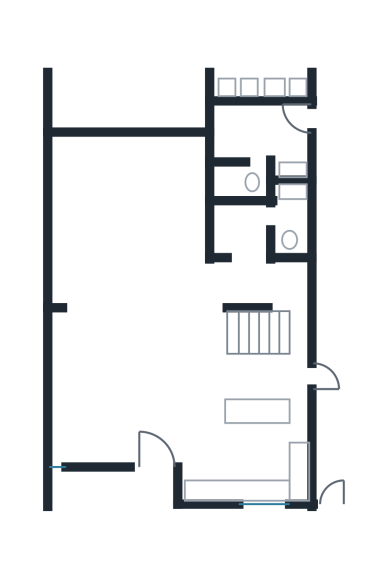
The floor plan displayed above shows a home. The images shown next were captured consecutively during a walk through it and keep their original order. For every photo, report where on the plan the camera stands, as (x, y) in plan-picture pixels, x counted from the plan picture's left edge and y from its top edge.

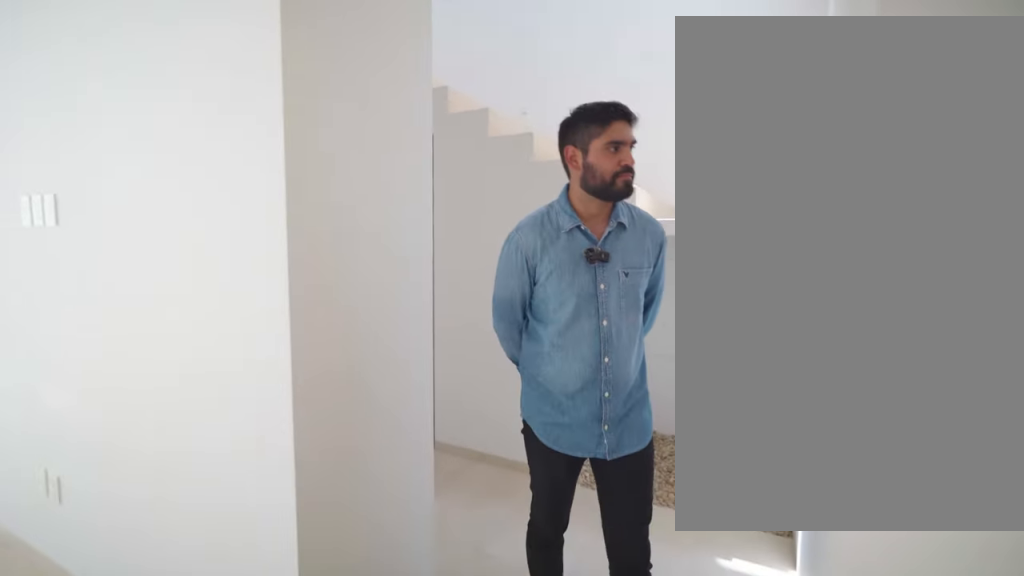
(253, 267)
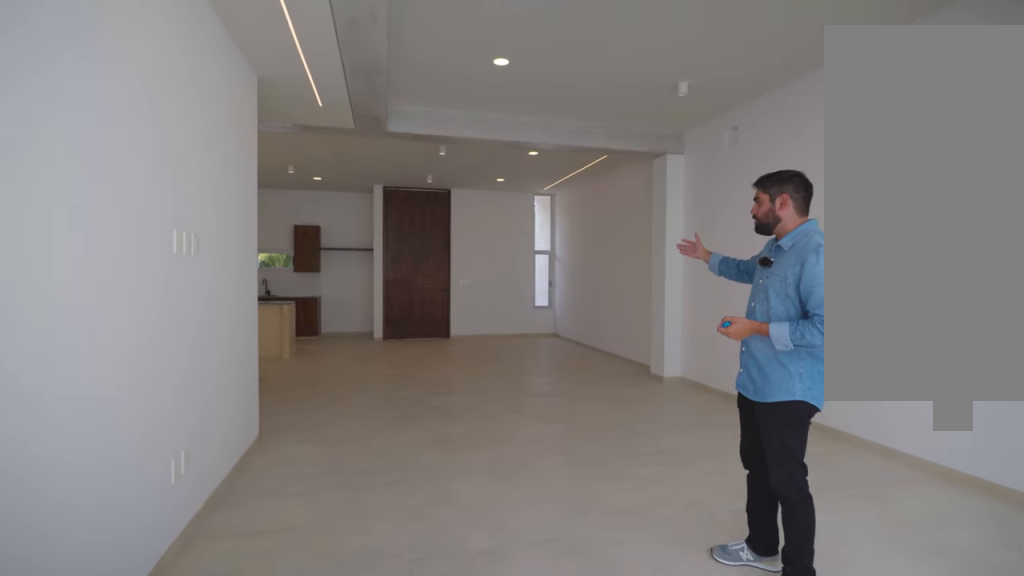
(115, 160)
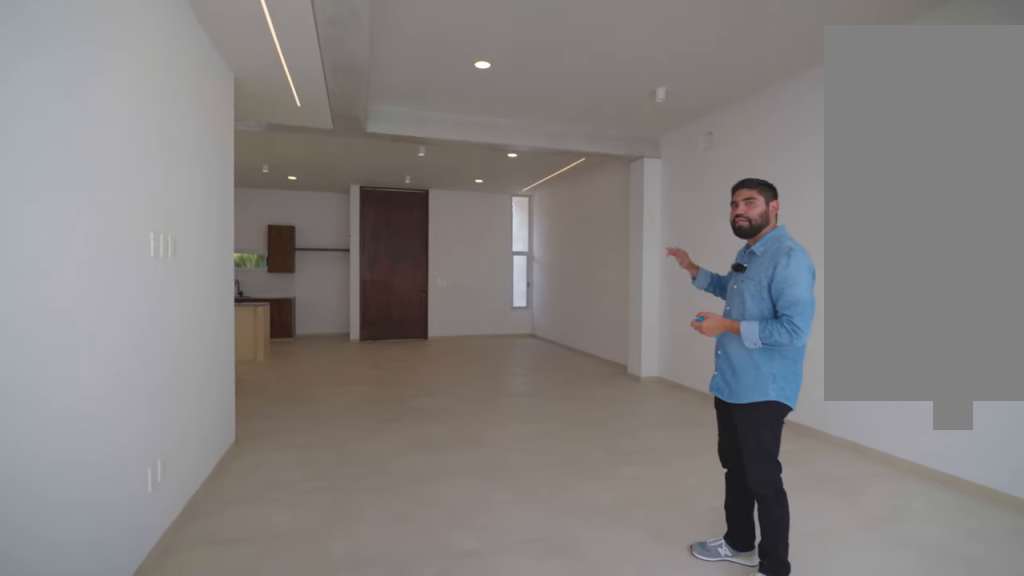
(115, 160)
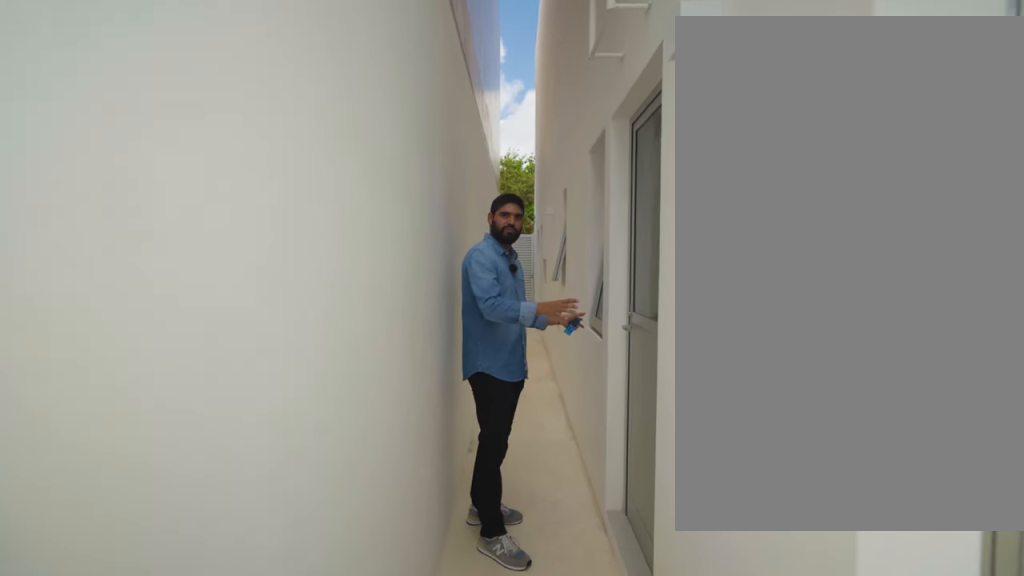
(326, 113)
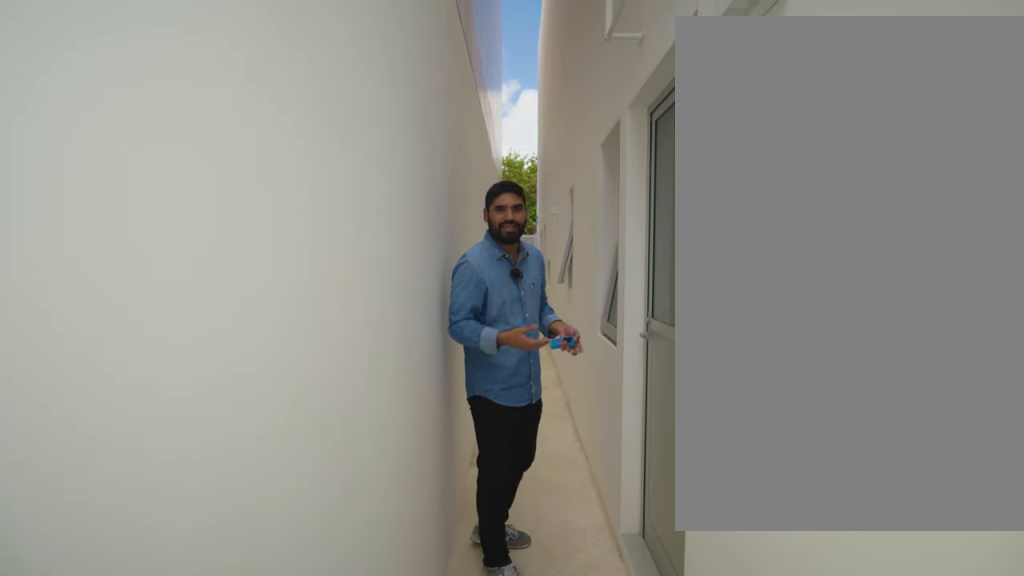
(326, 114)
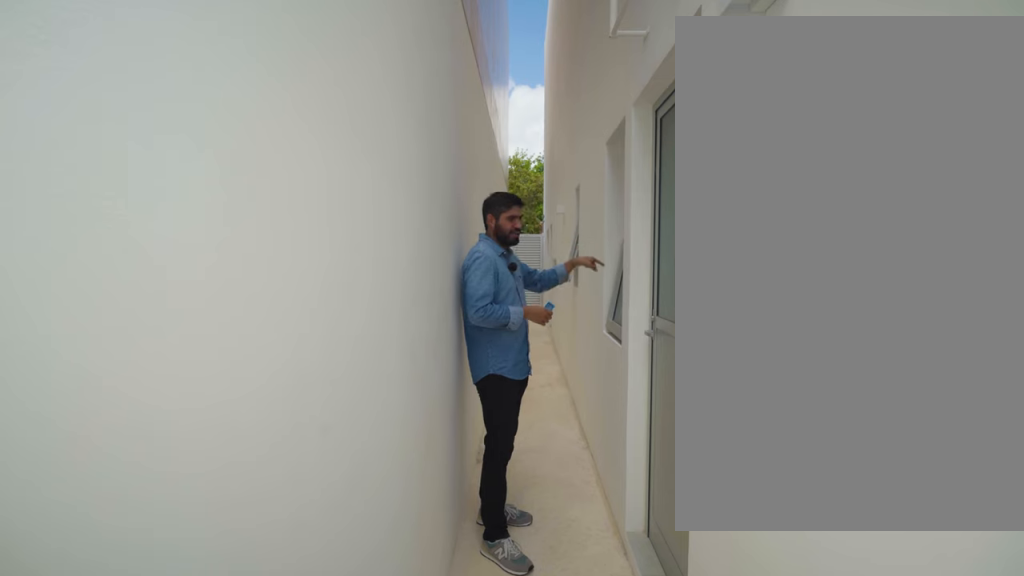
(326, 114)
